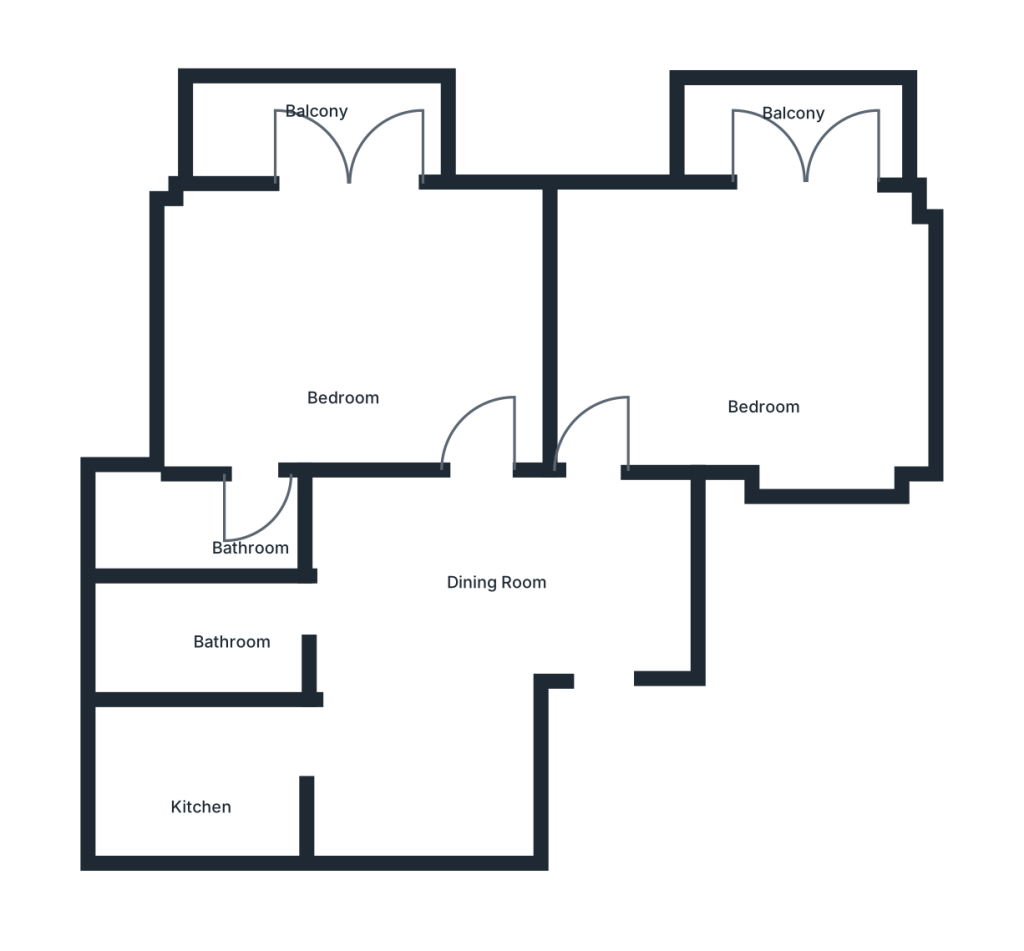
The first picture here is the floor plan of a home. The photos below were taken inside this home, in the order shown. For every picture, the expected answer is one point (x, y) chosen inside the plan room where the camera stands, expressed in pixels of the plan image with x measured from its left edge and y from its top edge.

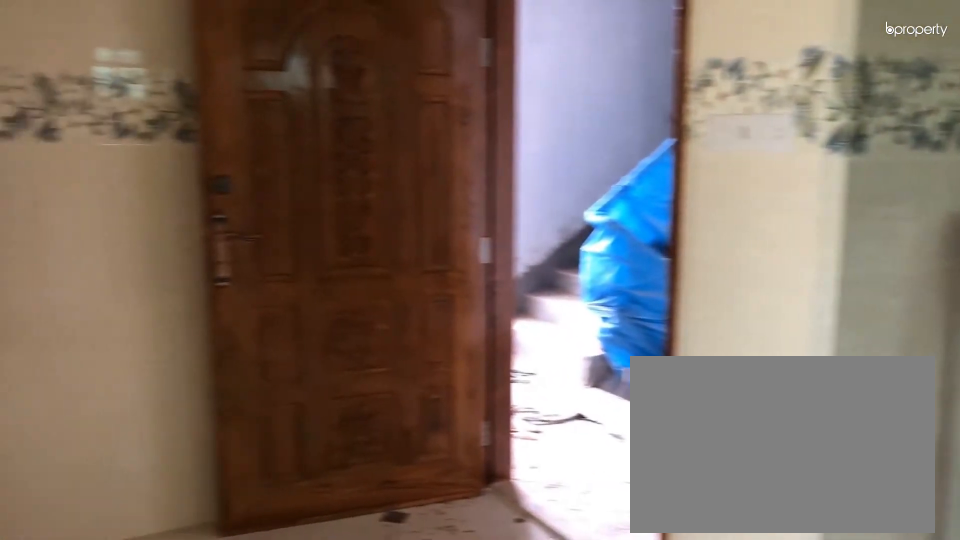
(450, 660)
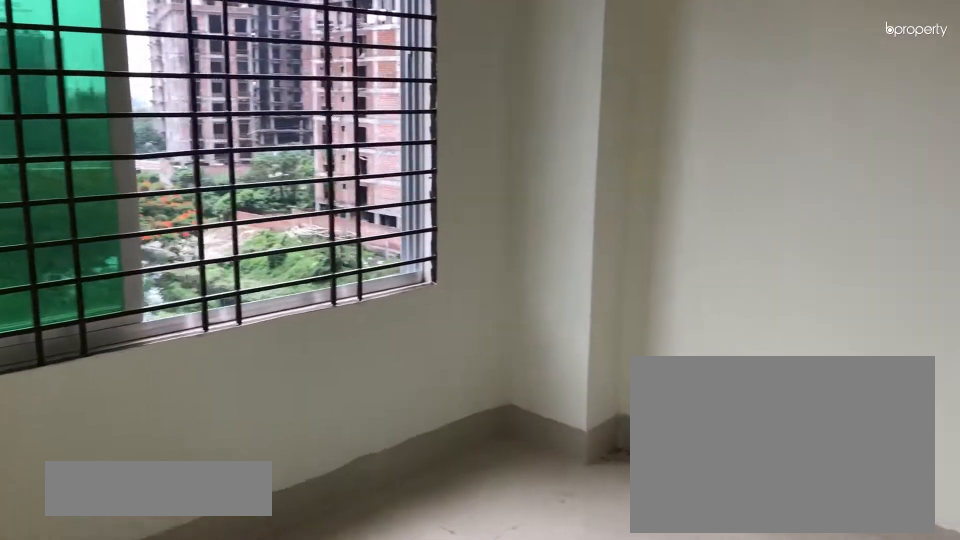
(758, 328)
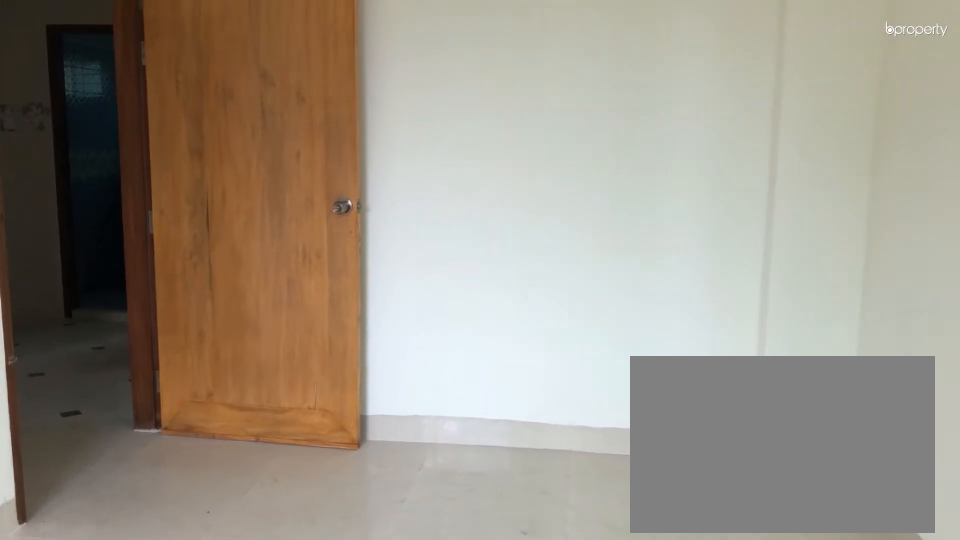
(758, 328)
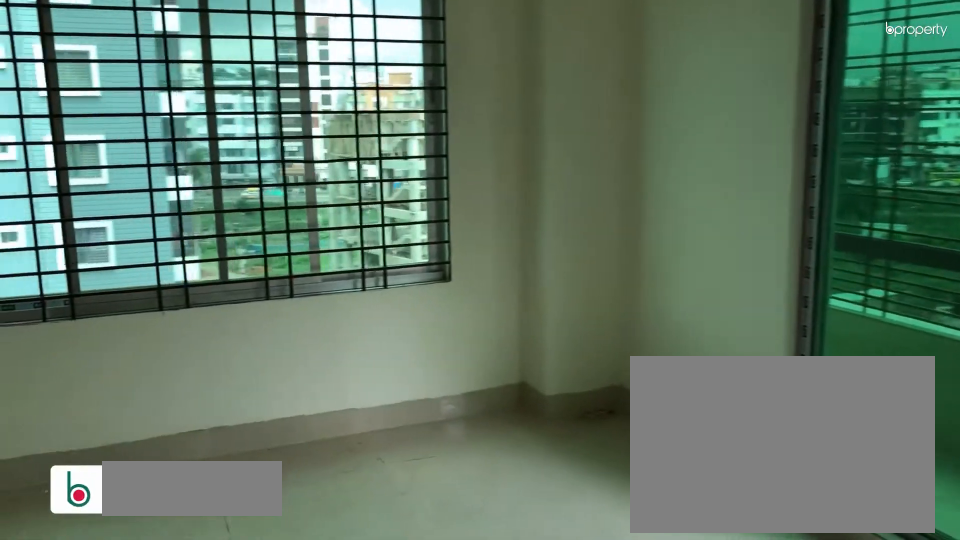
(348, 324)
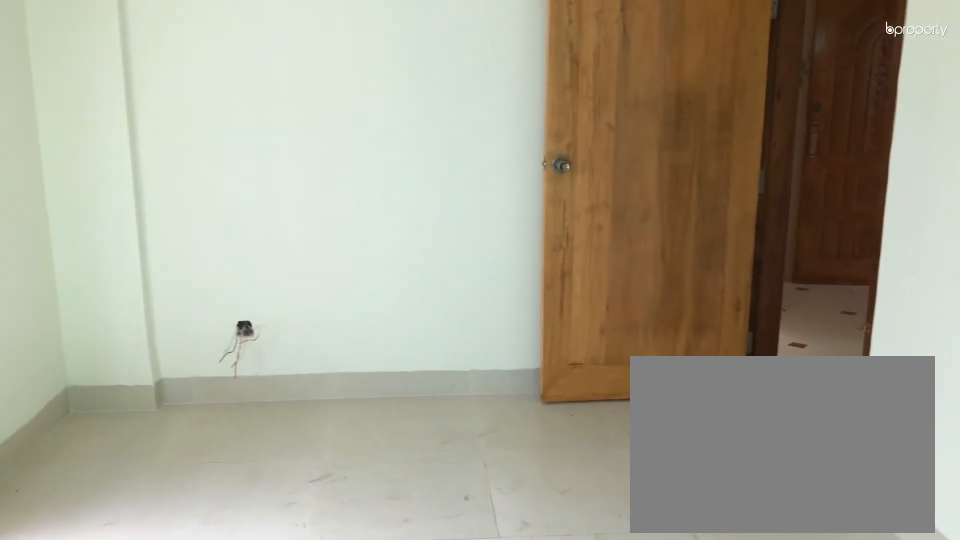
(348, 324)
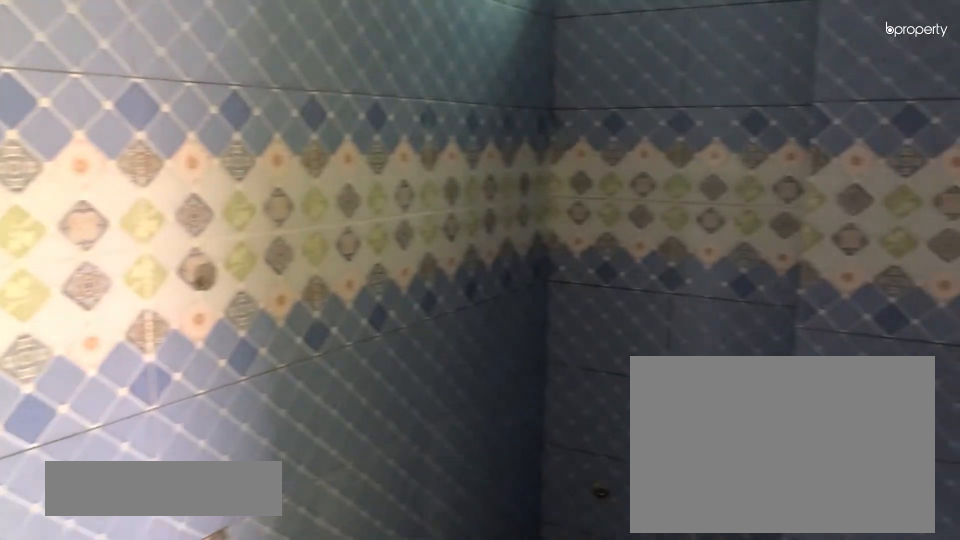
(204, 533)
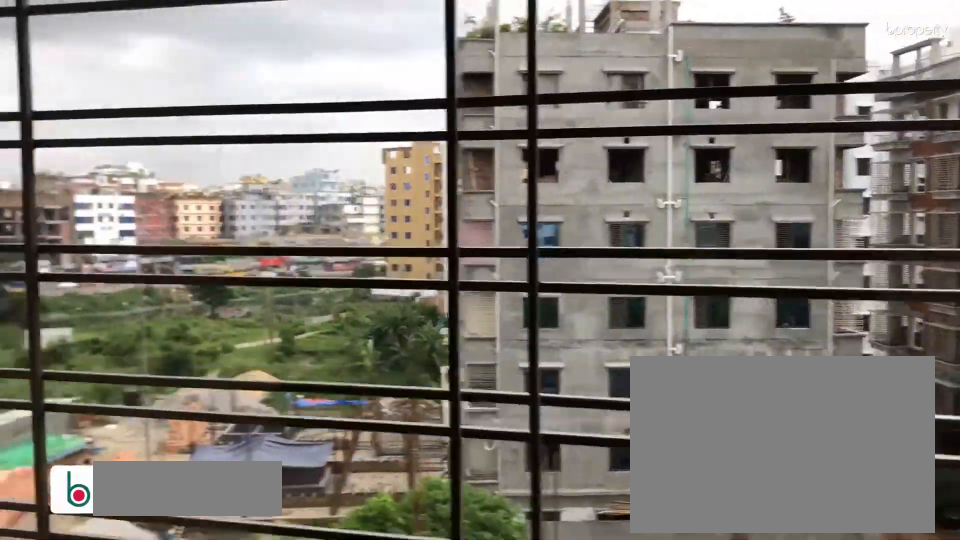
(312, 130)
